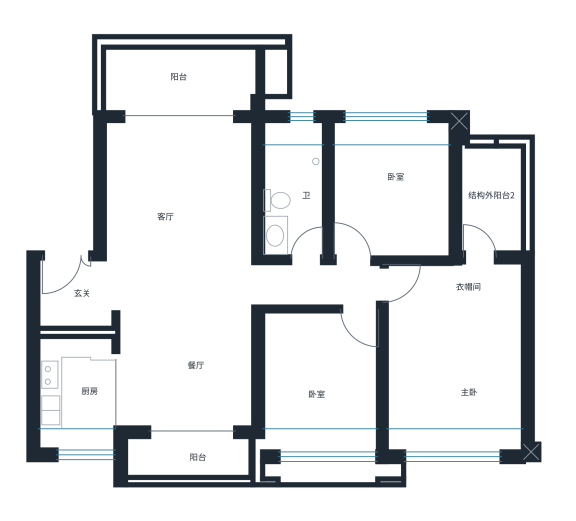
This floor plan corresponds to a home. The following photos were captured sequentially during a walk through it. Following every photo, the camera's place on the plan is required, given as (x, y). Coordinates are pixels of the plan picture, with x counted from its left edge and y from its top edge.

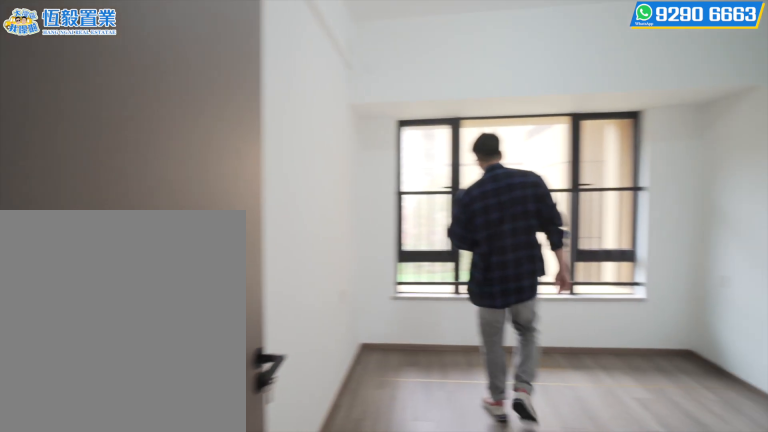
(328, 381)
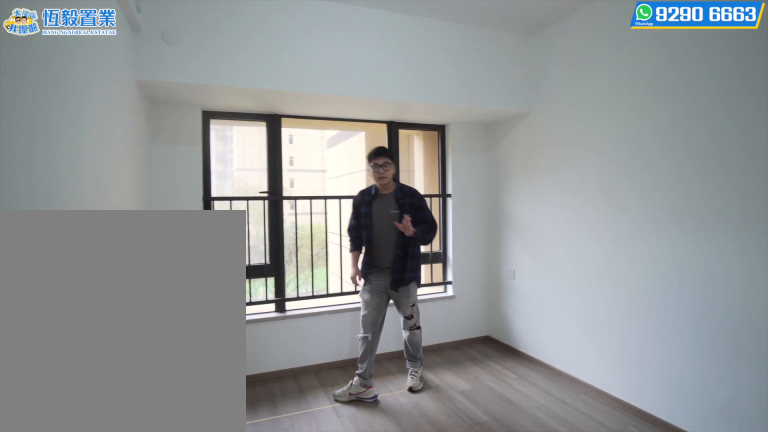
(309, 416)
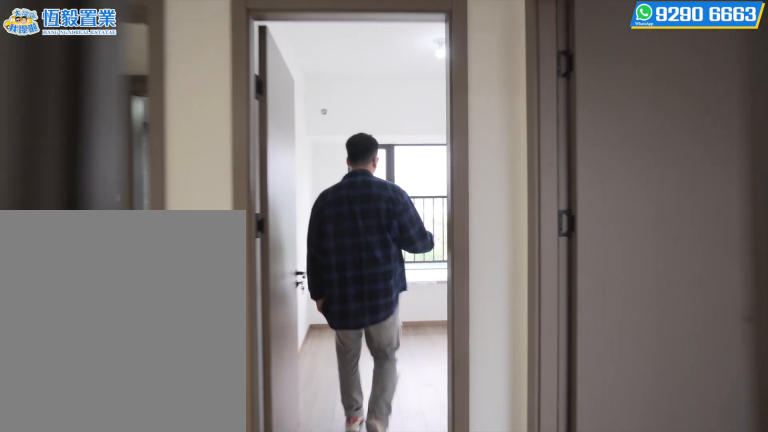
(356, 246)
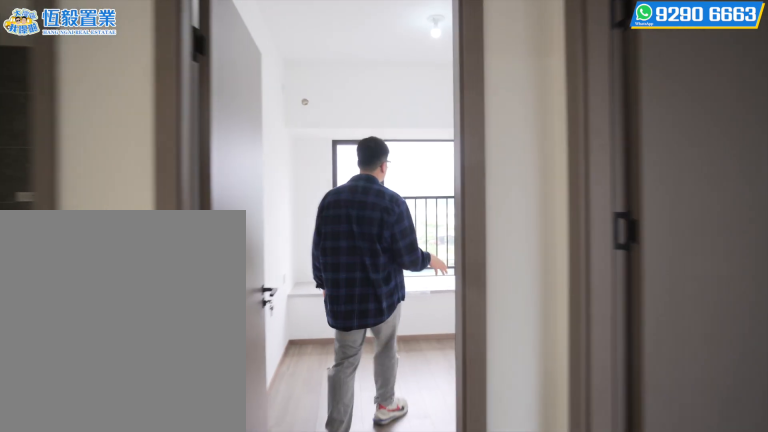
(355, 228)
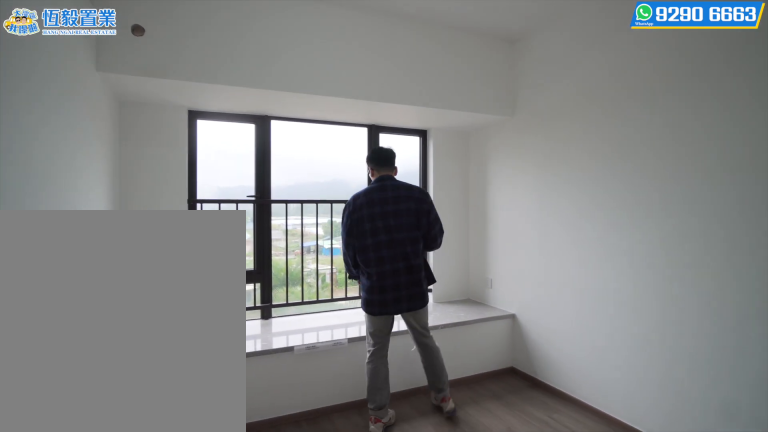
(385, 163)
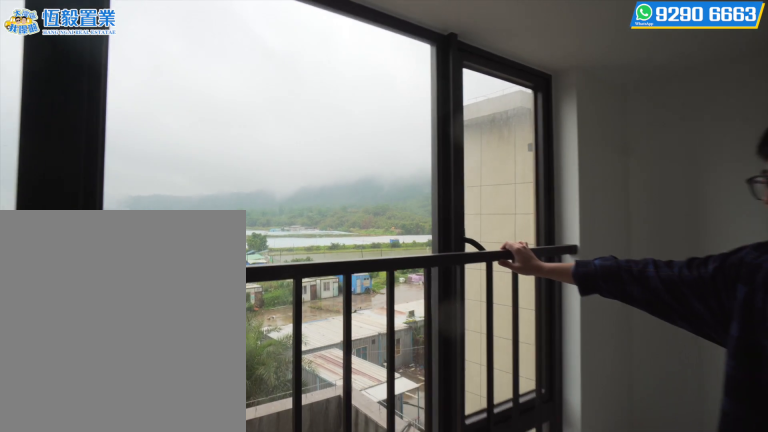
(417, 164)
